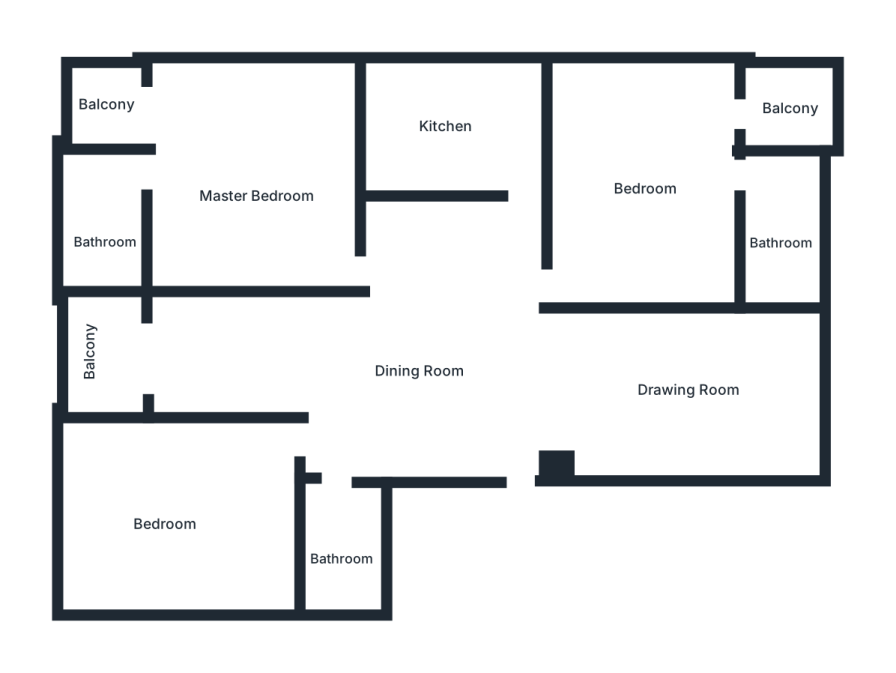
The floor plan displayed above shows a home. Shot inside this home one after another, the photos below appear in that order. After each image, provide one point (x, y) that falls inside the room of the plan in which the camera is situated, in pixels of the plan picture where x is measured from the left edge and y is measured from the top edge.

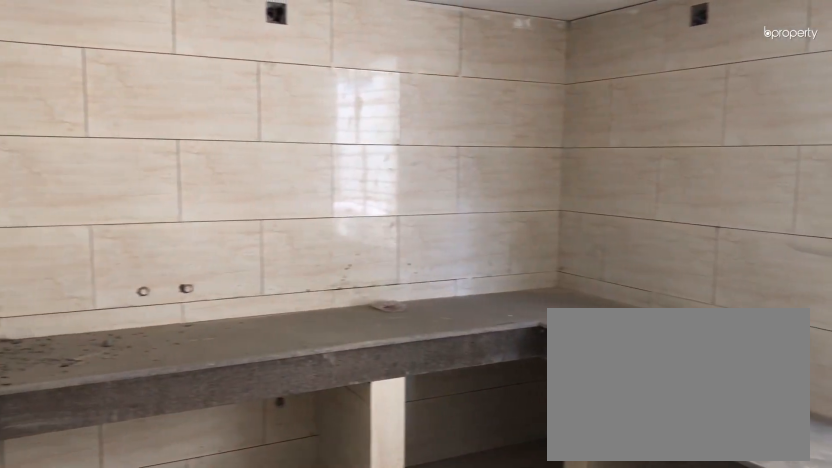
(439, 120)
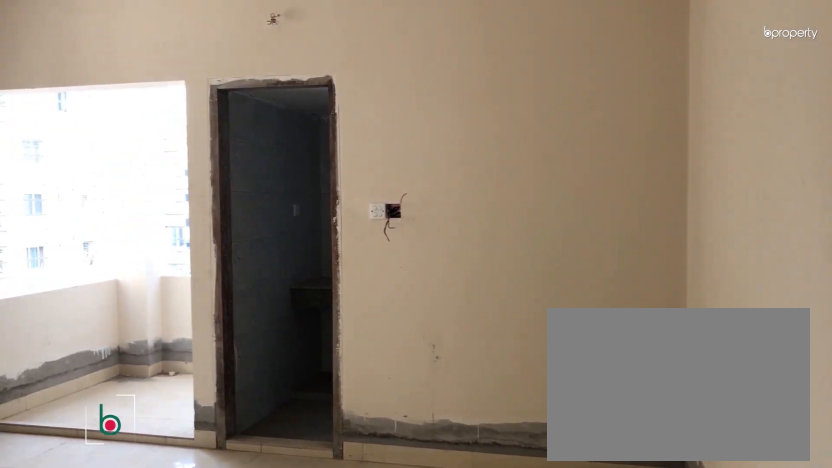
(644, 172)
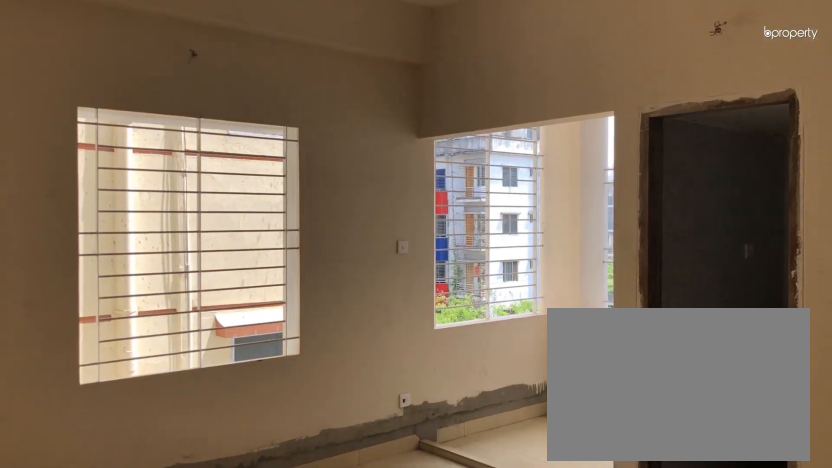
(644, 172)
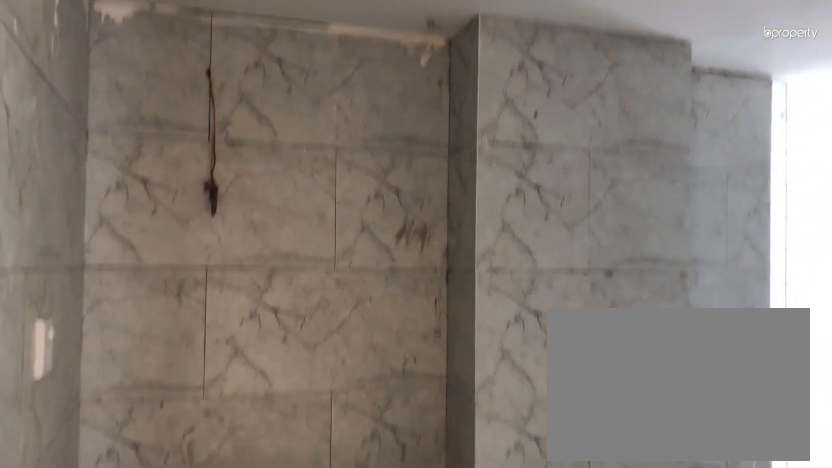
(774, 233)
